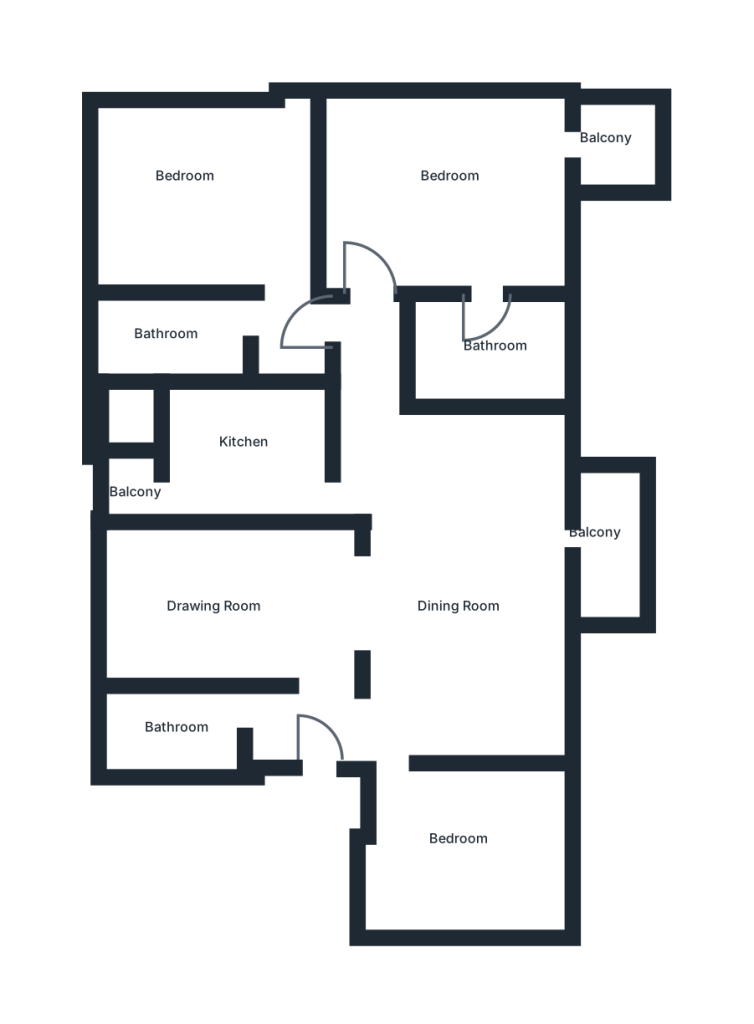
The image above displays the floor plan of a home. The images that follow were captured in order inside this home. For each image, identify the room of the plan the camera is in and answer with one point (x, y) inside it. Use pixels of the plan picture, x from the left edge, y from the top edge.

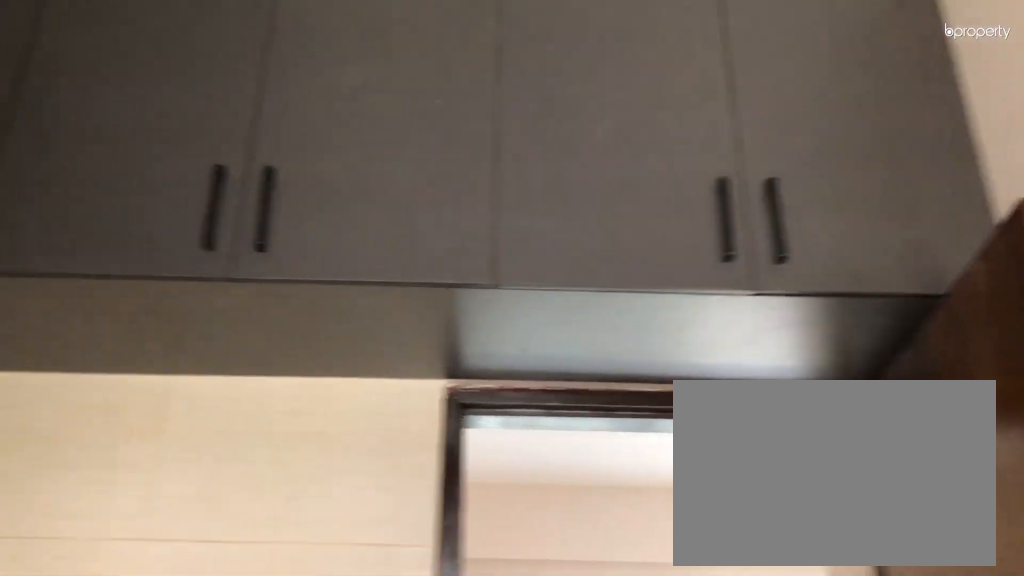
(268, 469)
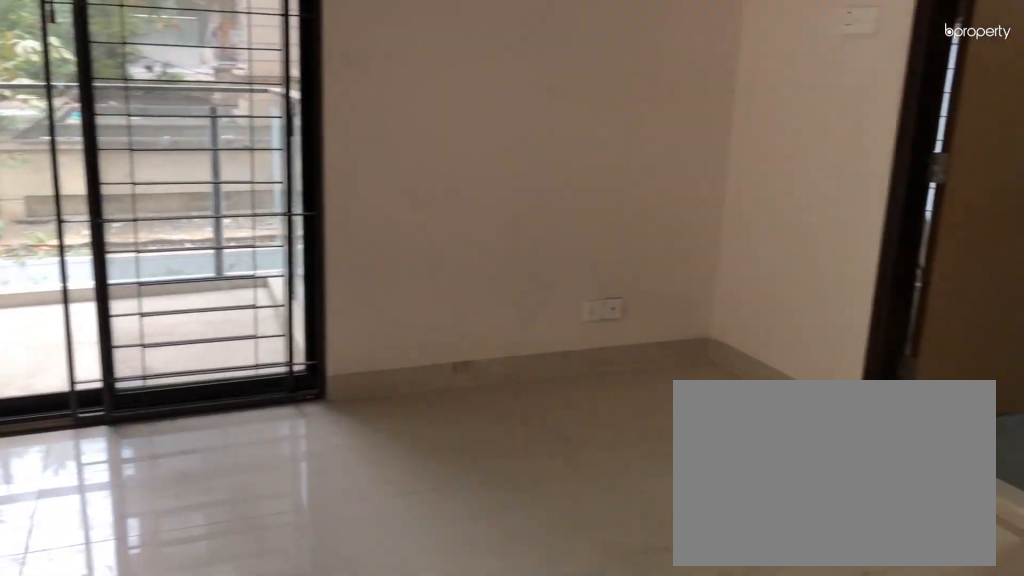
(462, 179)
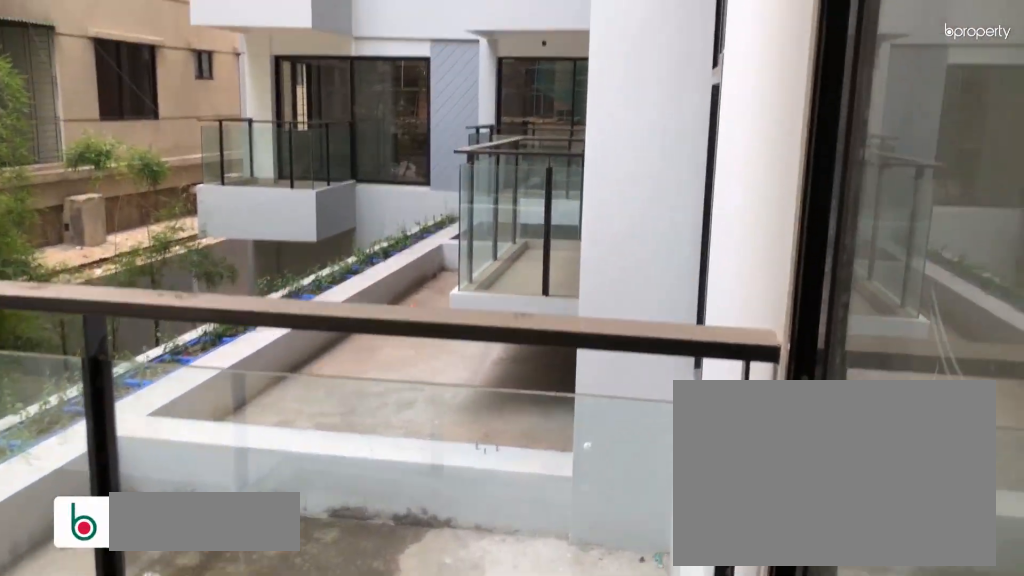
(611, 149)
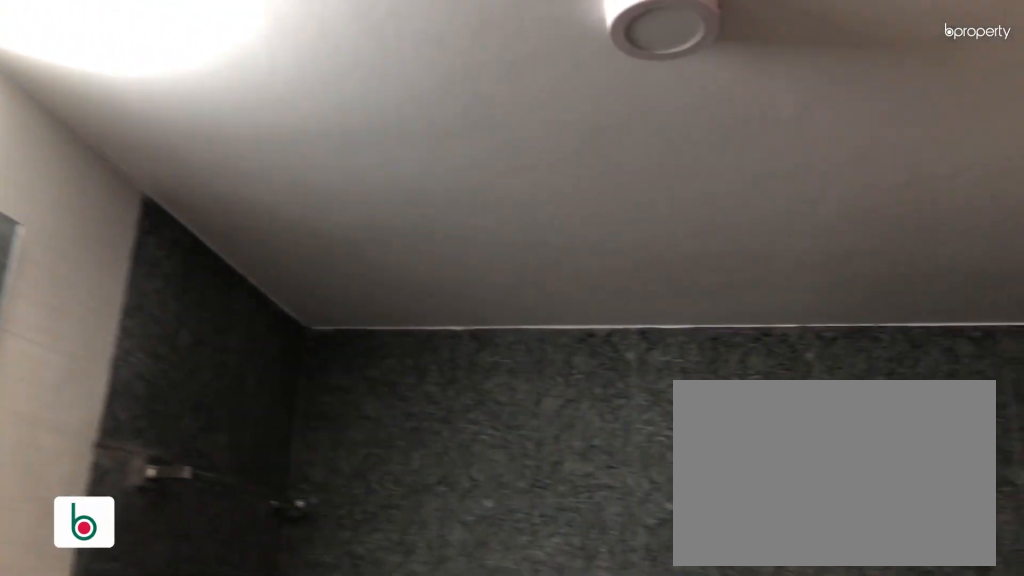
(487, 347)
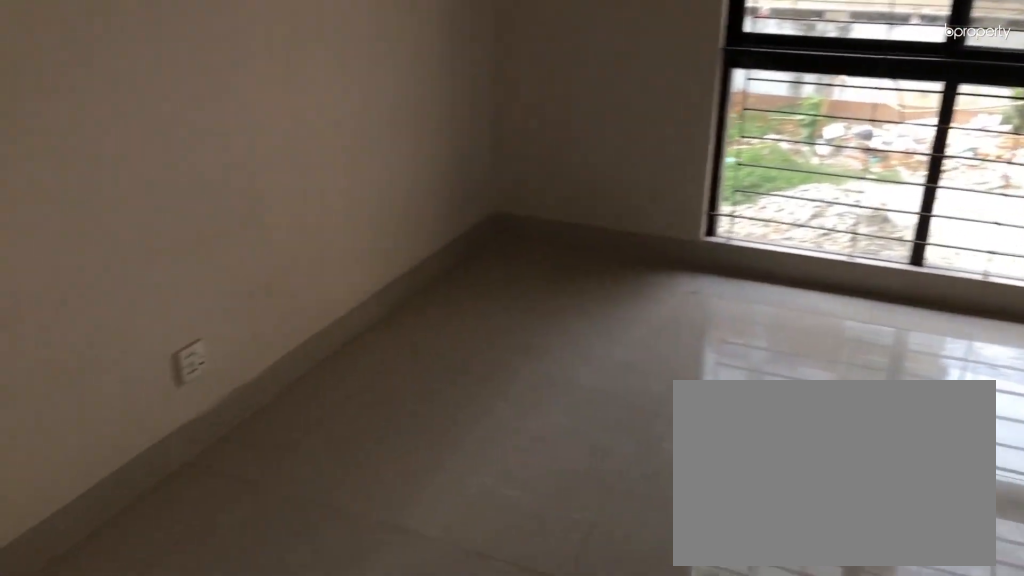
(229, 207)
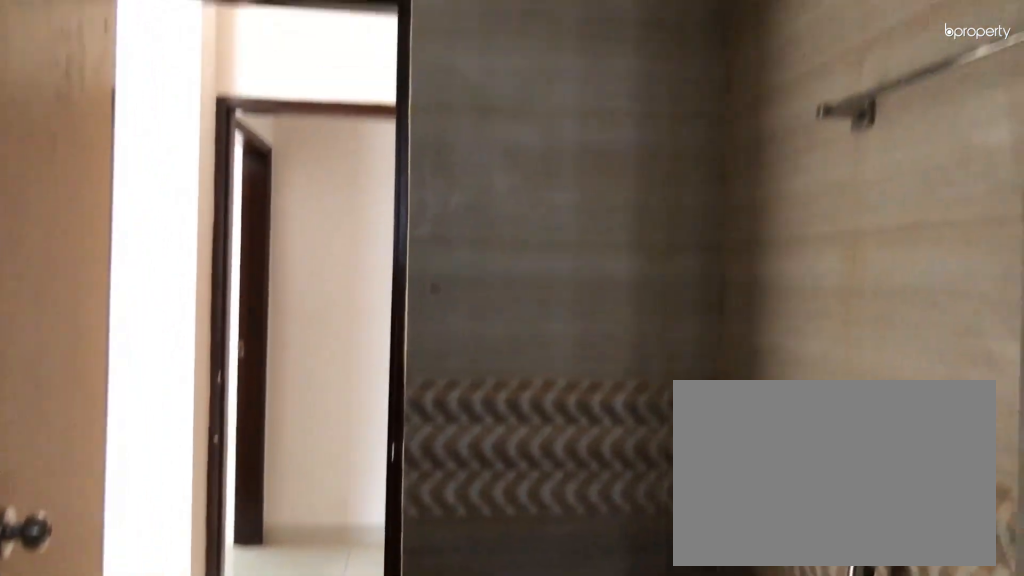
(185, 332)
